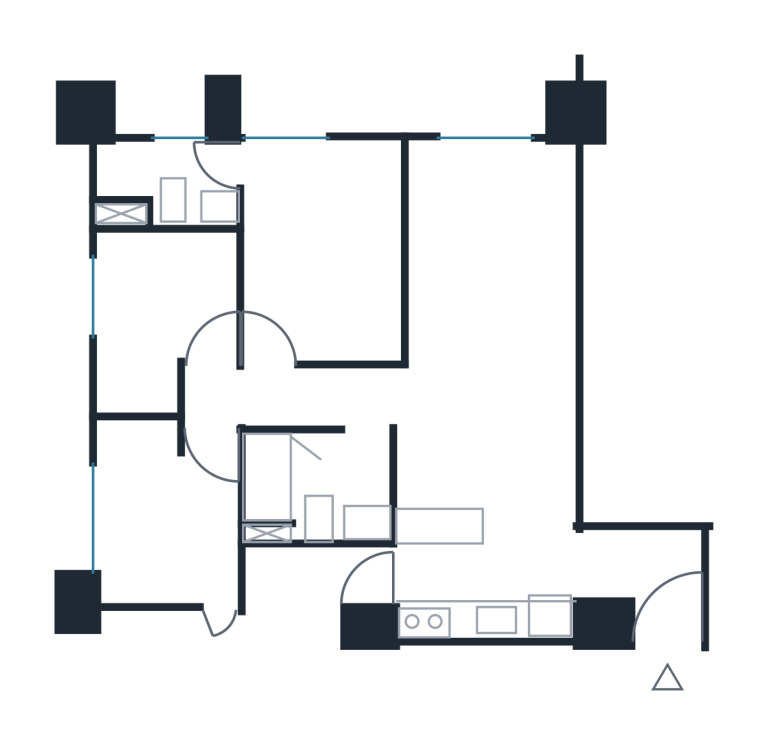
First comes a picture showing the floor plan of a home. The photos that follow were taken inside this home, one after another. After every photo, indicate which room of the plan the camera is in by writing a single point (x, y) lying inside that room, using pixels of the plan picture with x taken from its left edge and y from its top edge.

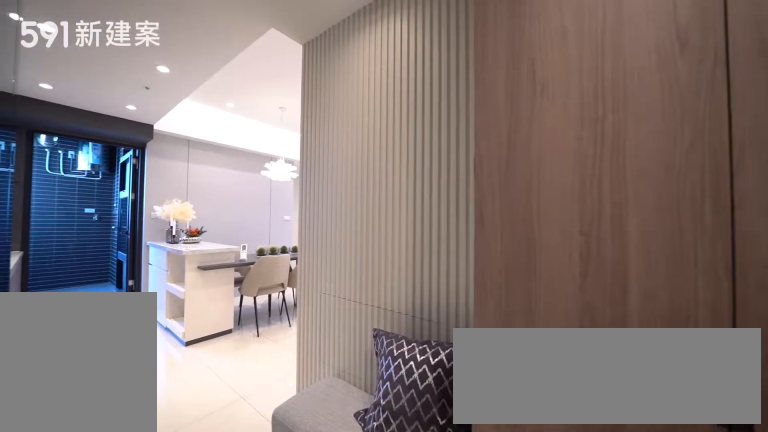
(646, 581)
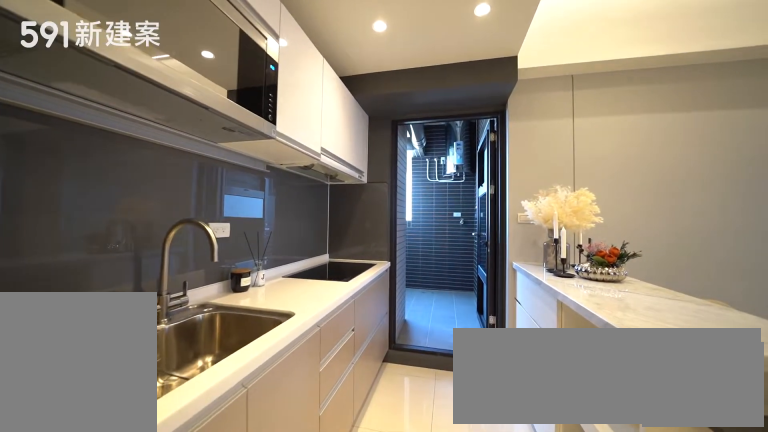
(485, 593)
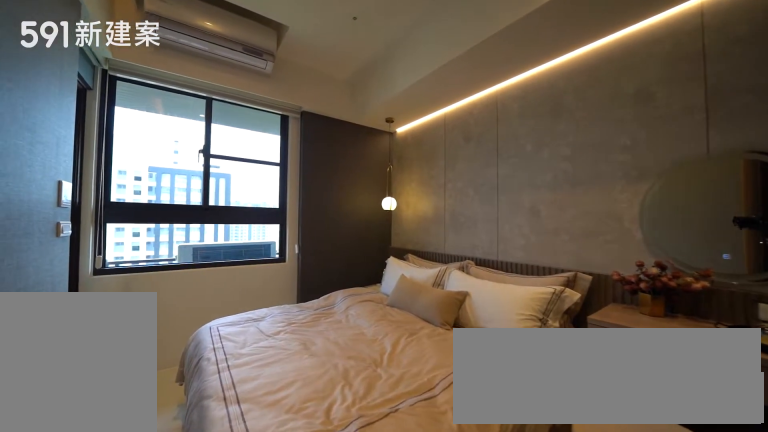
(324, 252)
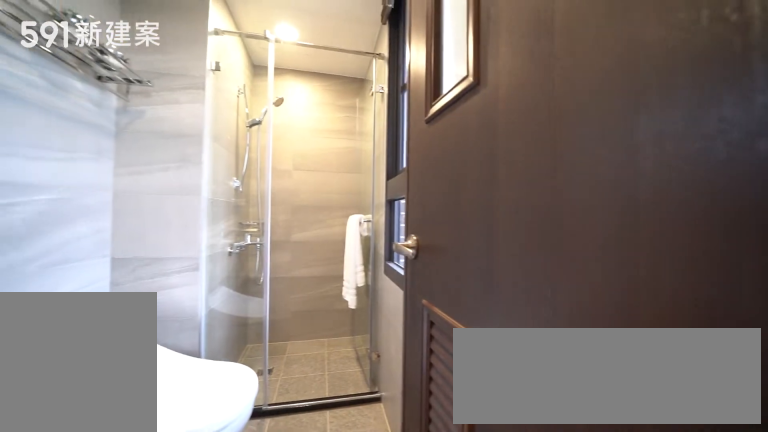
(164, 180)
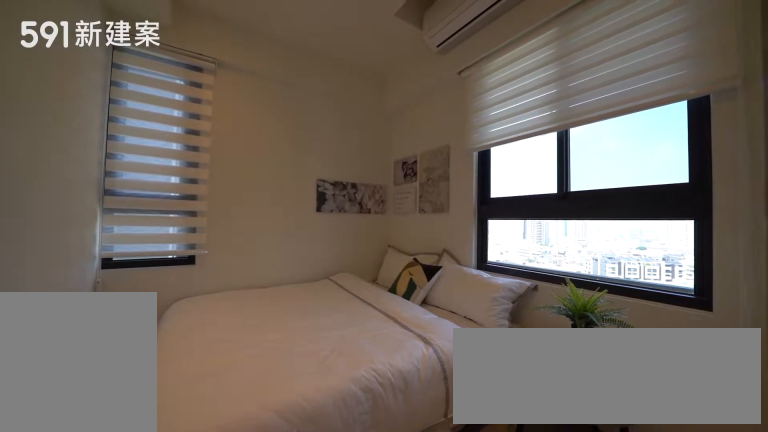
(165, 512)
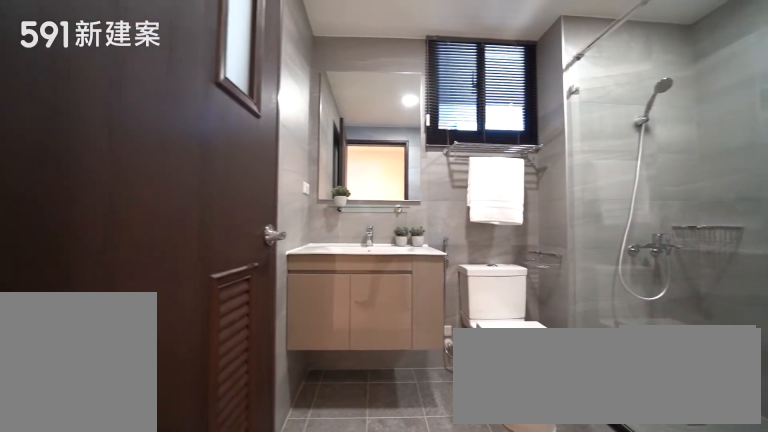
(314, 488)
